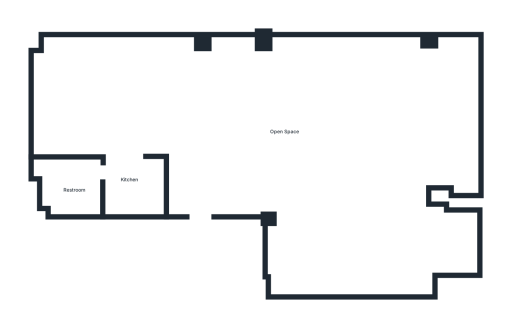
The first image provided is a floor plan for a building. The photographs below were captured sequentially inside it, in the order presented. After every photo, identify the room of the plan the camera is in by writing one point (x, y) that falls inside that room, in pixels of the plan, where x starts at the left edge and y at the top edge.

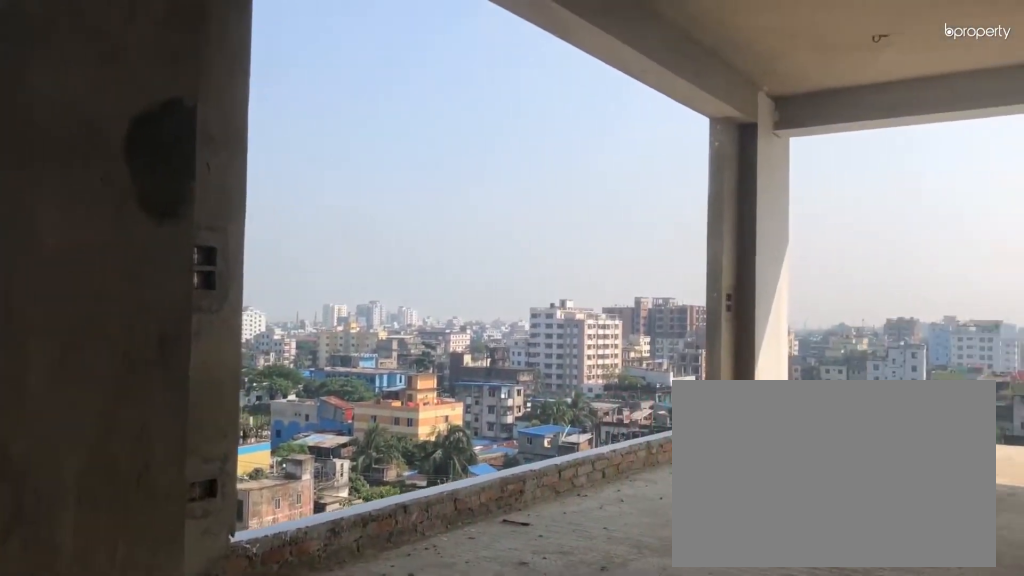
(279, 115)
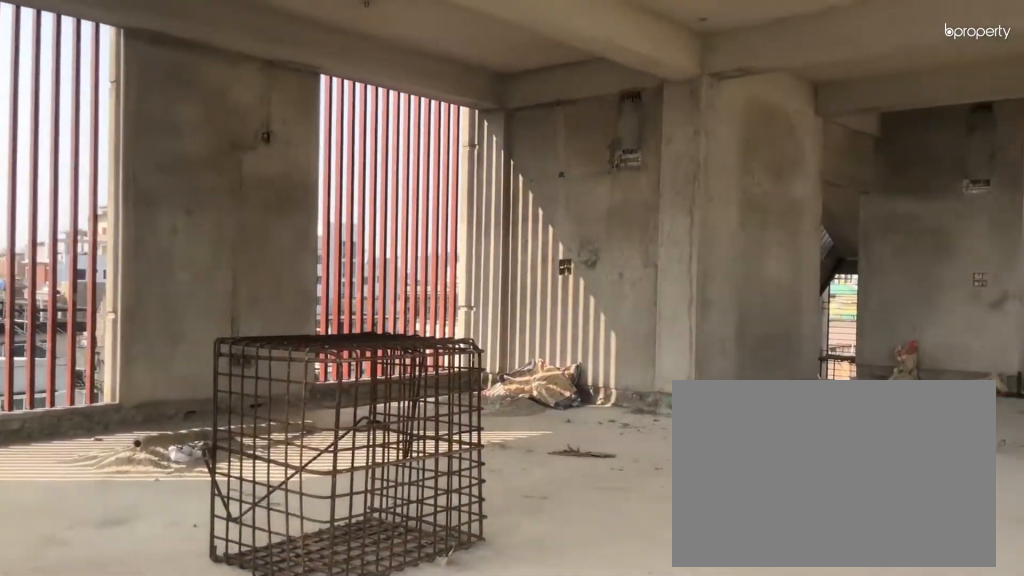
(279, 115)
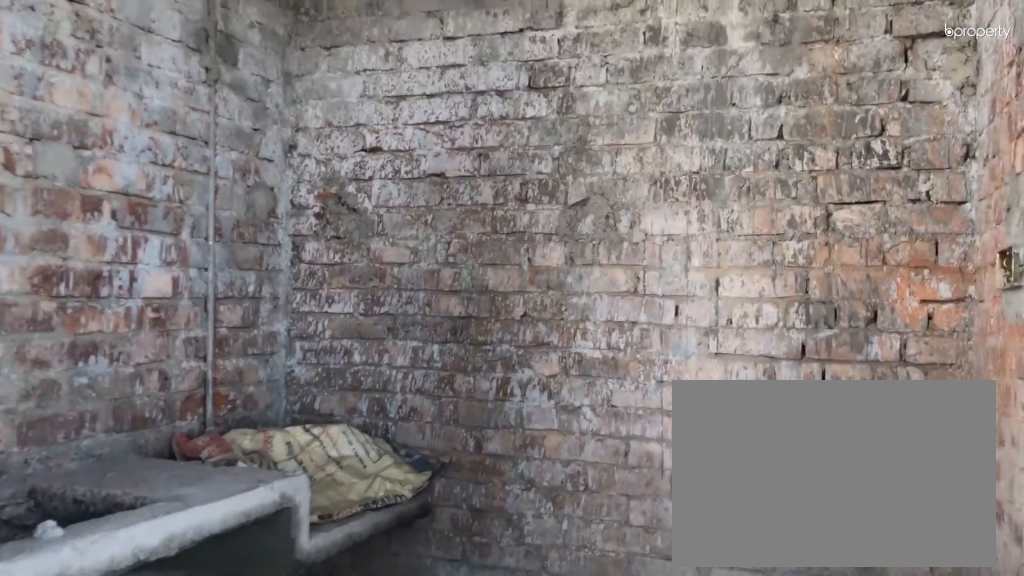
(129, 189)
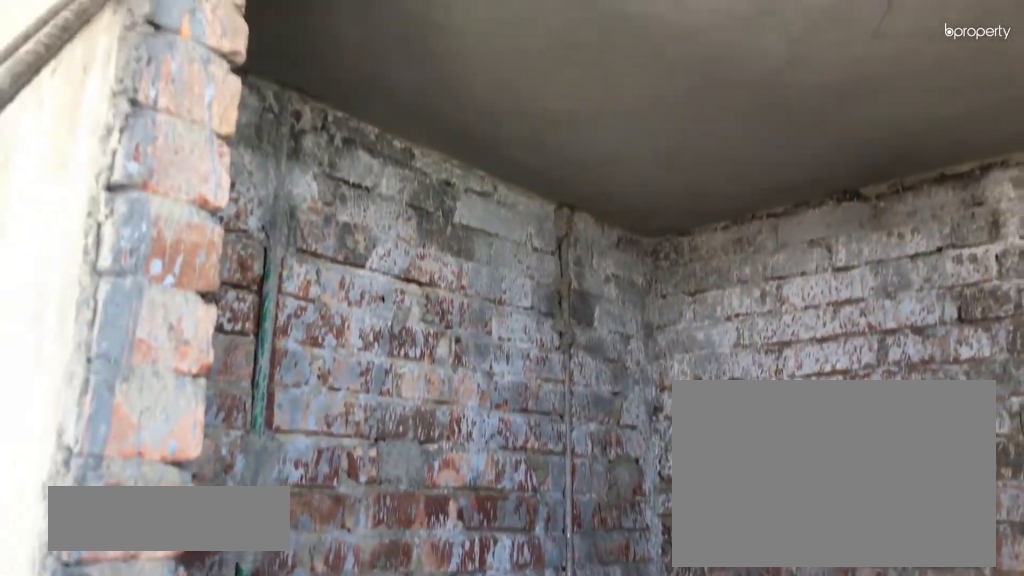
(129, 189)
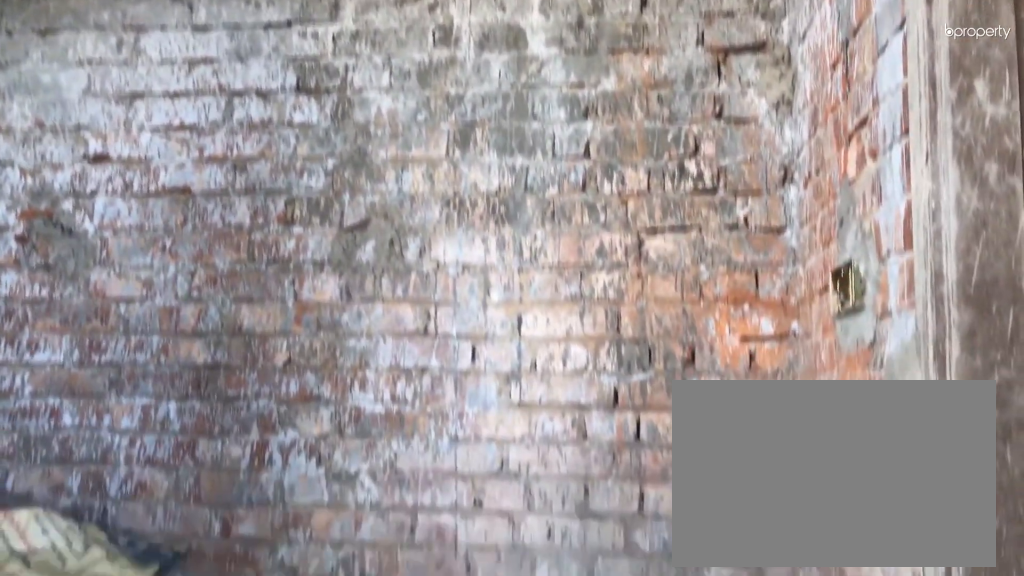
(129, 189)
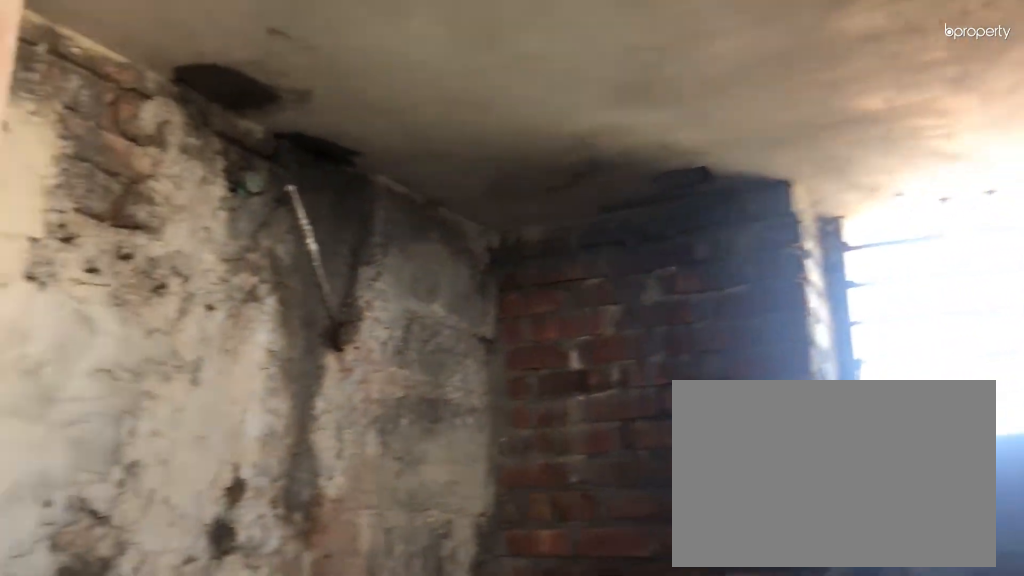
(74, 189)
